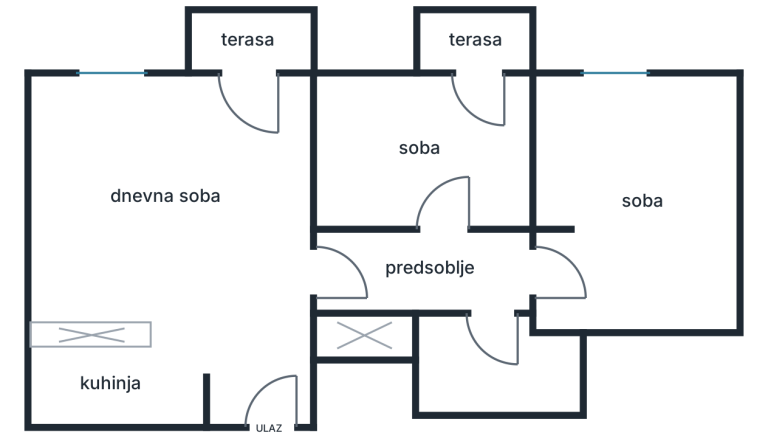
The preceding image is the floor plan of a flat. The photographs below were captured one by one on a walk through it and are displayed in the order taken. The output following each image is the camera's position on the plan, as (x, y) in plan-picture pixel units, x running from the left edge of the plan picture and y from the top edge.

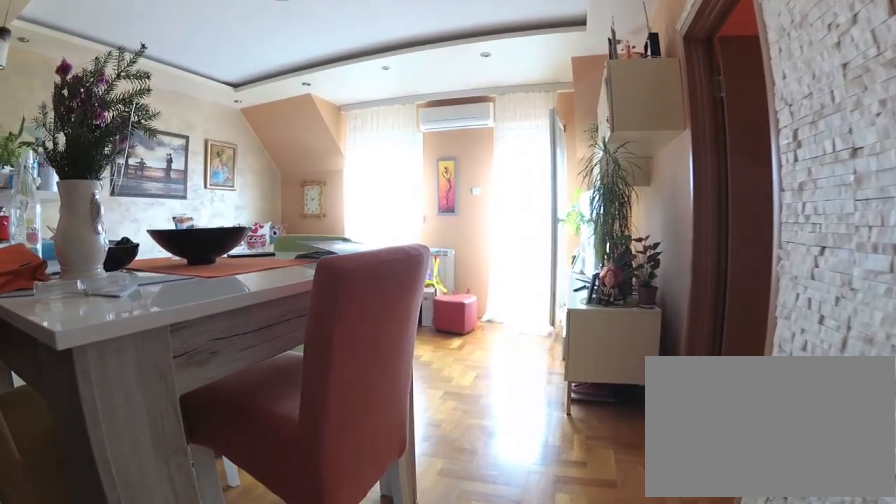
(271, 401)
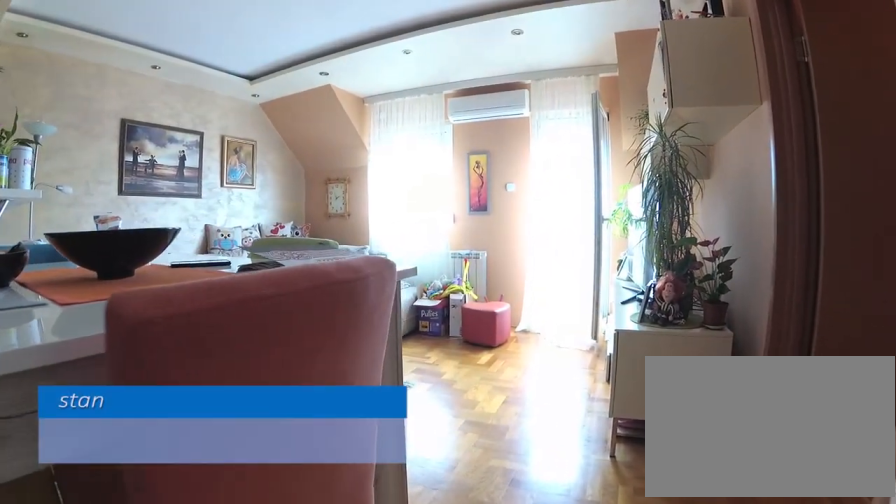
(271, 343)
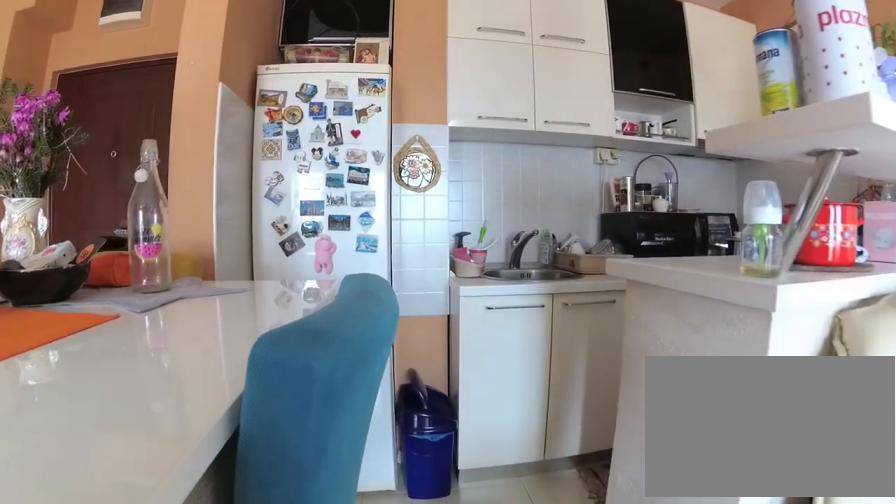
(175, 235)
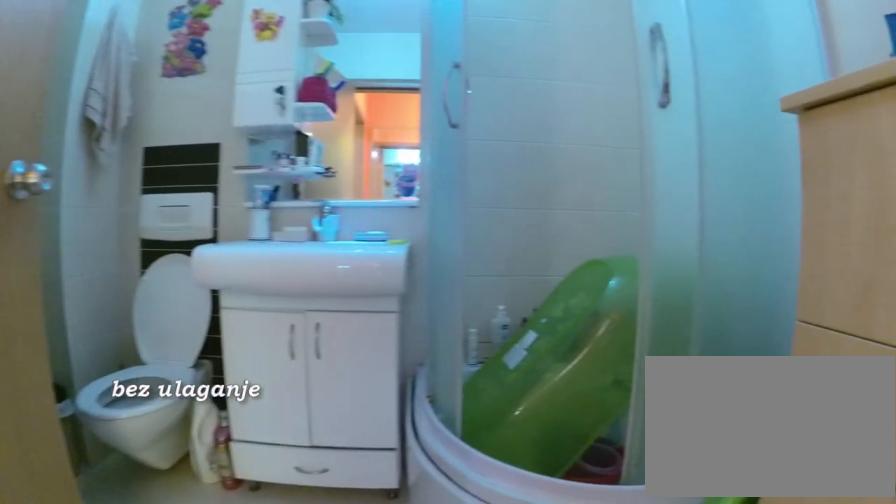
(481, 277)
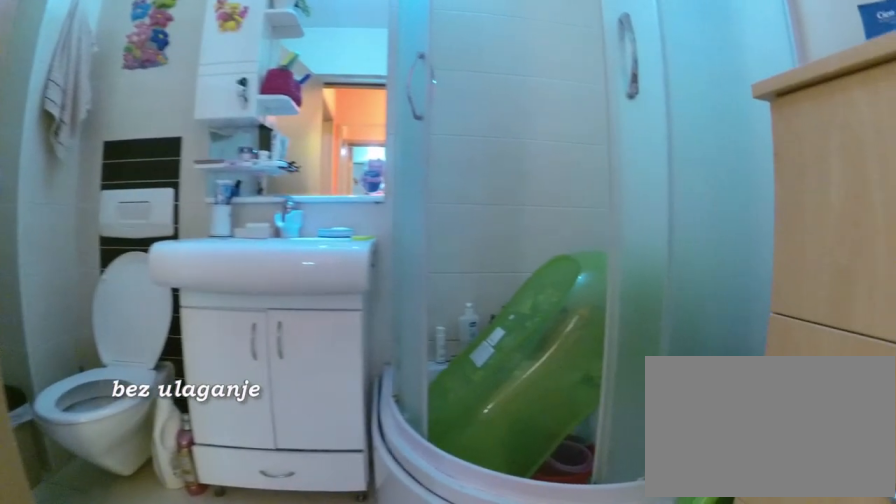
(486, 282)
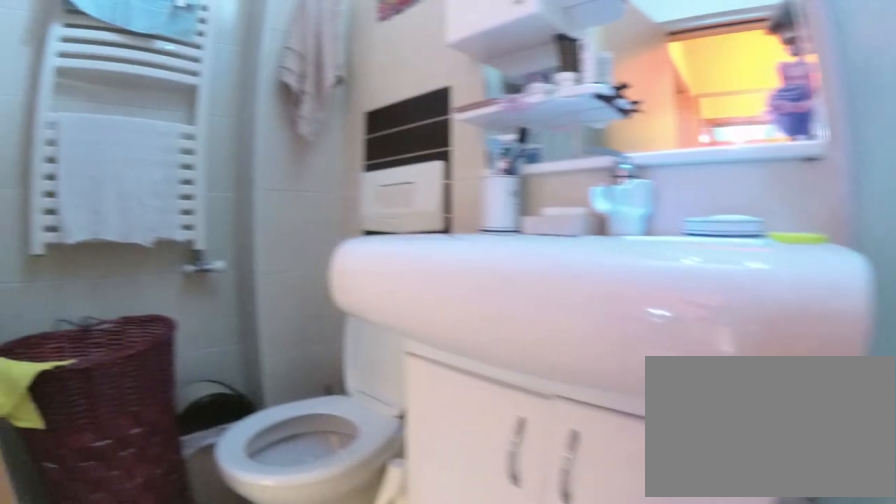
(471, 339)
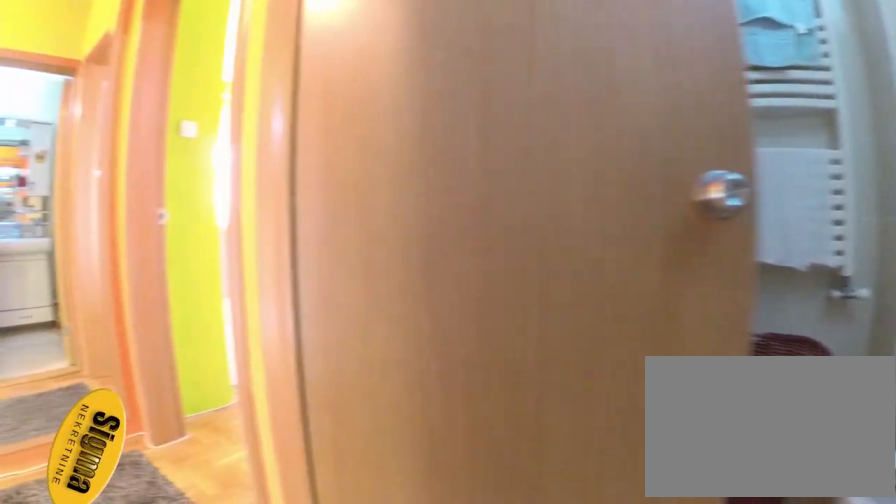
(468, 385)
